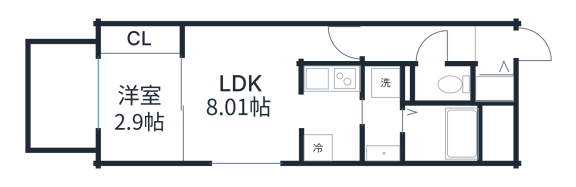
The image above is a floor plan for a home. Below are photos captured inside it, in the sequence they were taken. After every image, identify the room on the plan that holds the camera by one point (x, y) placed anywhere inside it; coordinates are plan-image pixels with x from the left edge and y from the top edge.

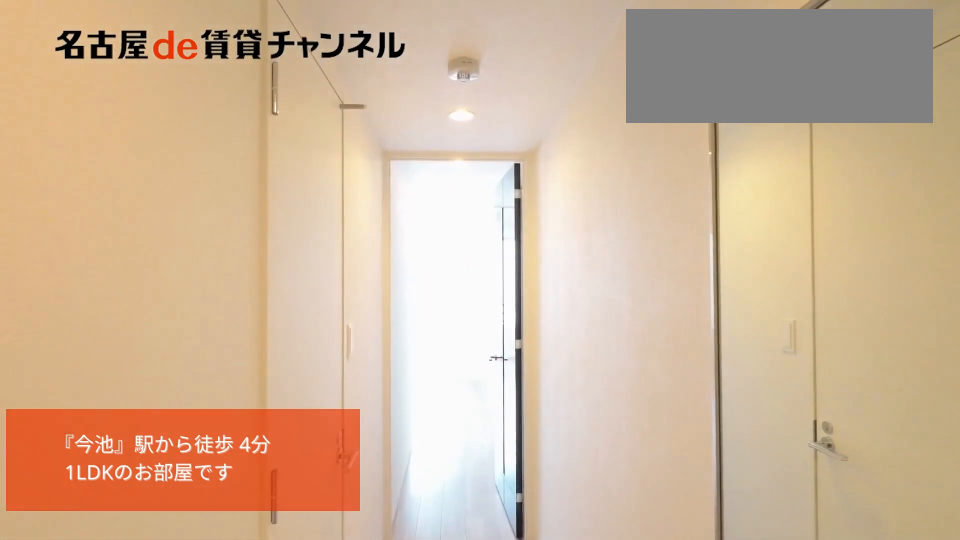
(494, 49)
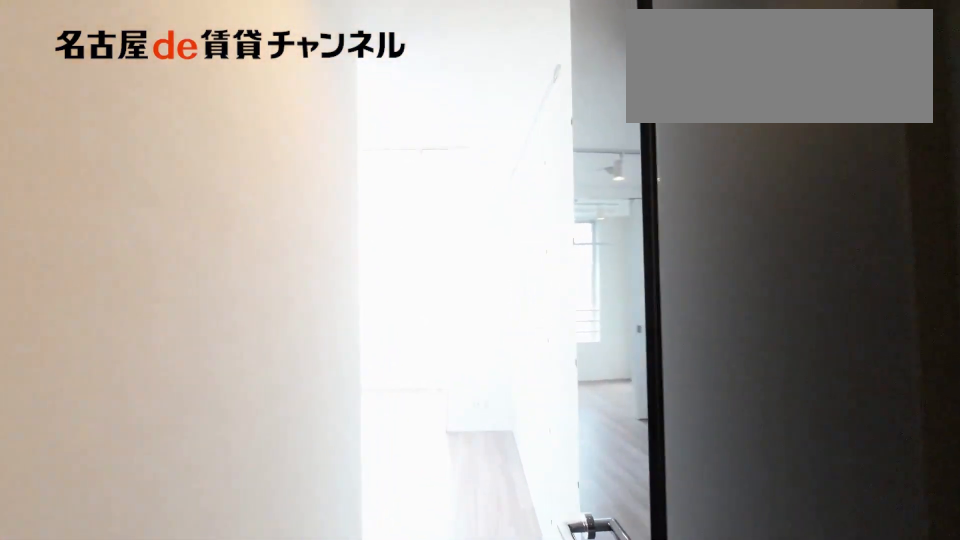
(494, 49)
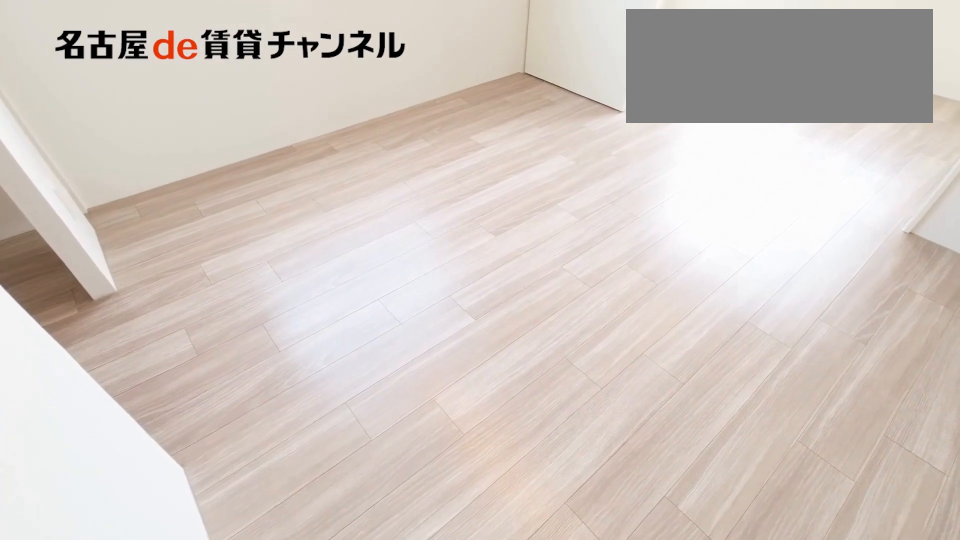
(250, 86)
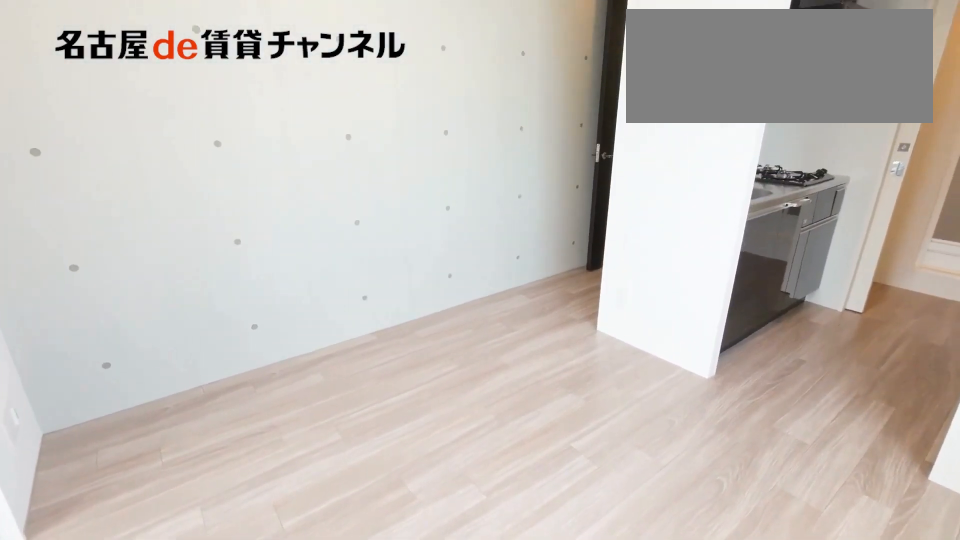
(250, 86)
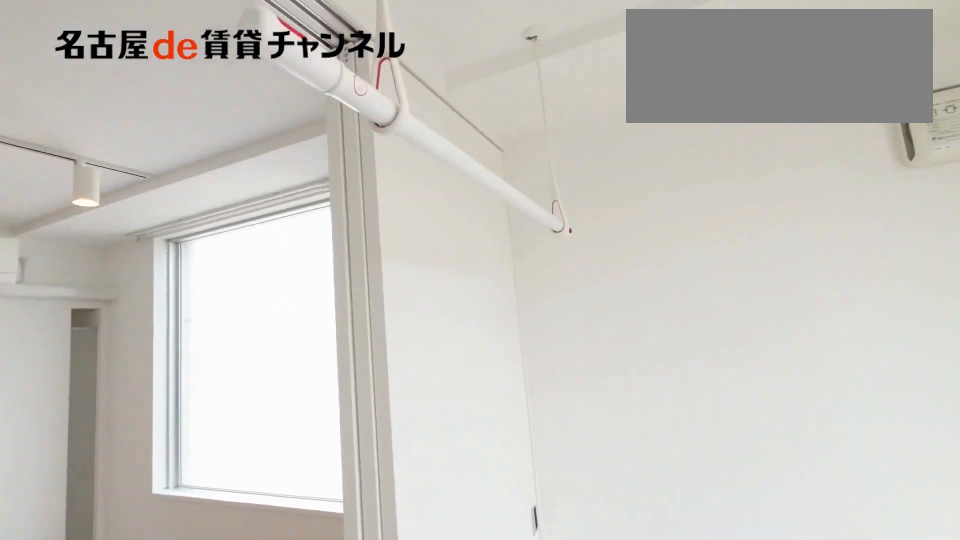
(139, 108)
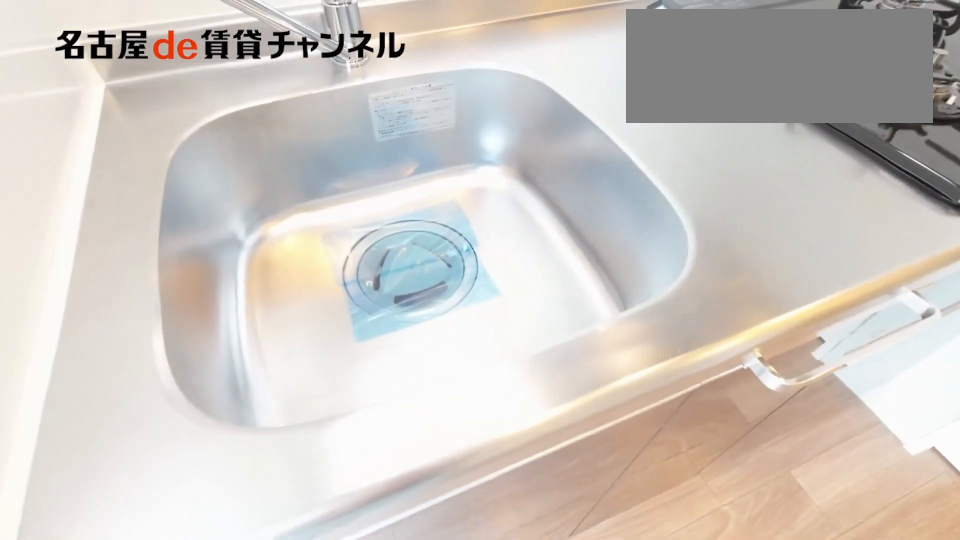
(331, 114)
